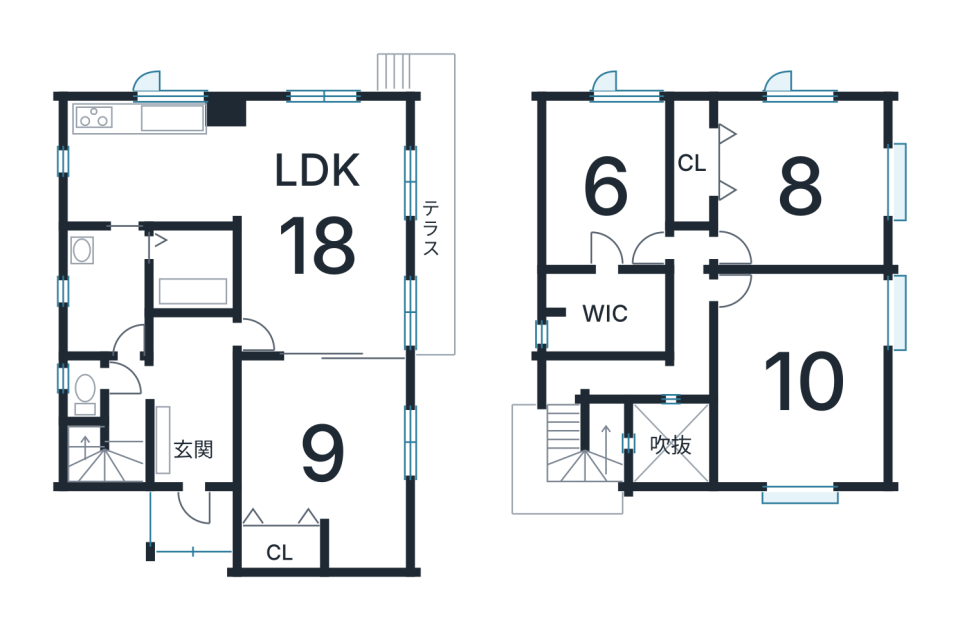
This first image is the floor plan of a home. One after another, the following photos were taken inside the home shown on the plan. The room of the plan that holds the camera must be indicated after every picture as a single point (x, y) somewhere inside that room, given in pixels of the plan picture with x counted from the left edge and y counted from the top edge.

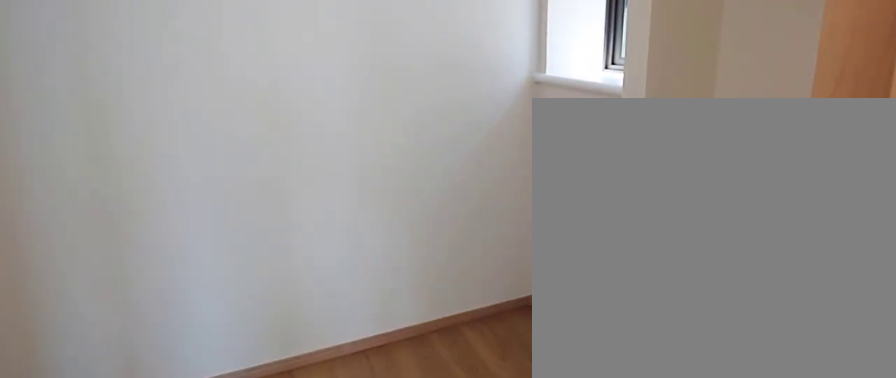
(607, 319)
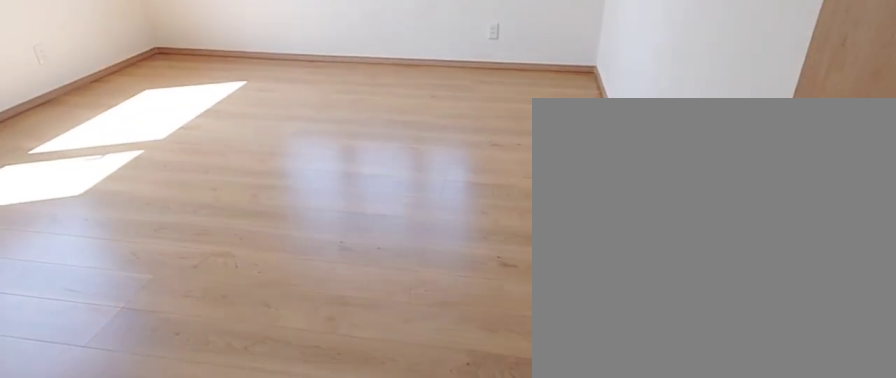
(797, 191)
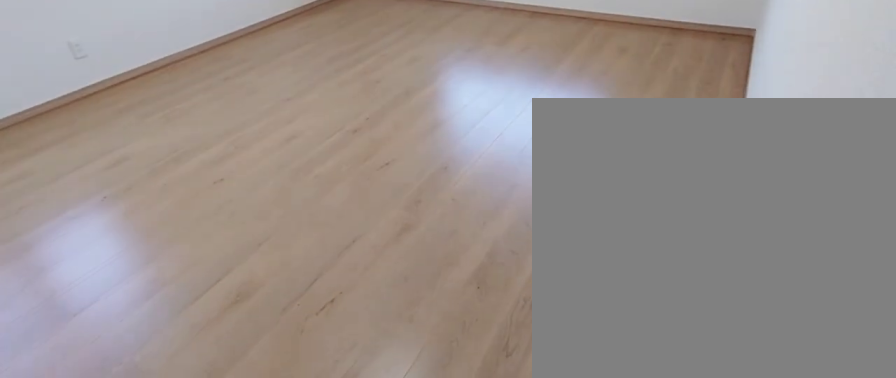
(798, 394)
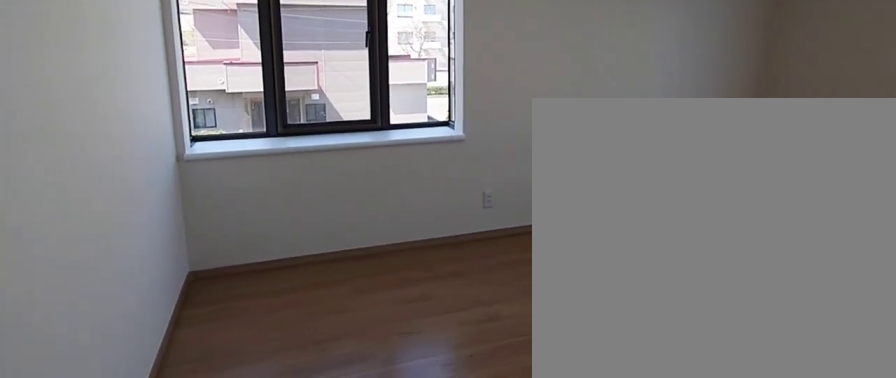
(798, 394)
